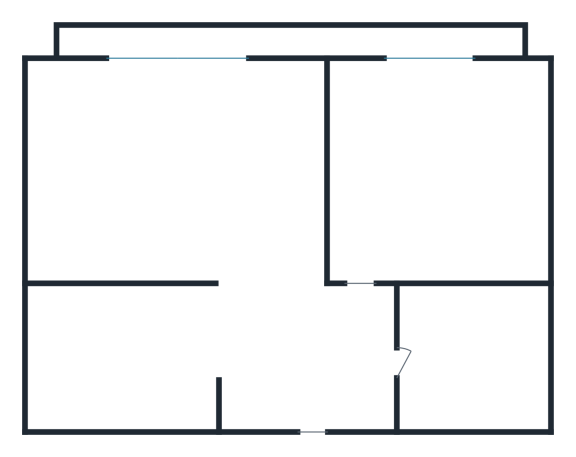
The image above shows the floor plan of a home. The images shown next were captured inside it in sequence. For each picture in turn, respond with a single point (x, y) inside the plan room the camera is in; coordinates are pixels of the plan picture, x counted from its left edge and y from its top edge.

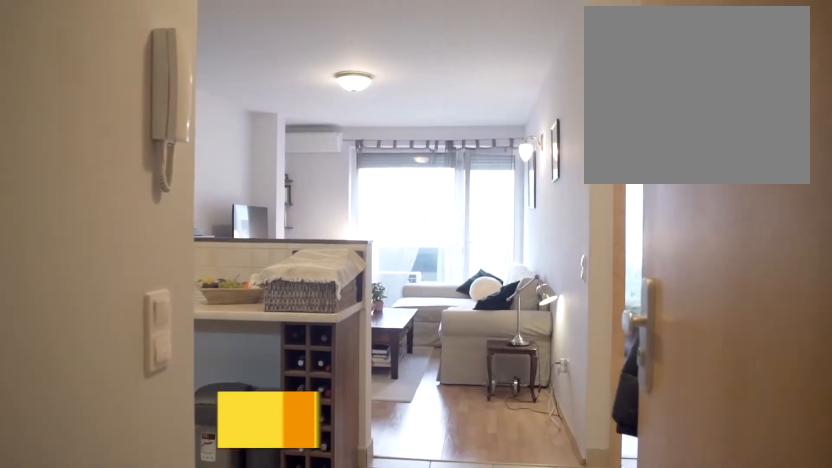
(291, 372)
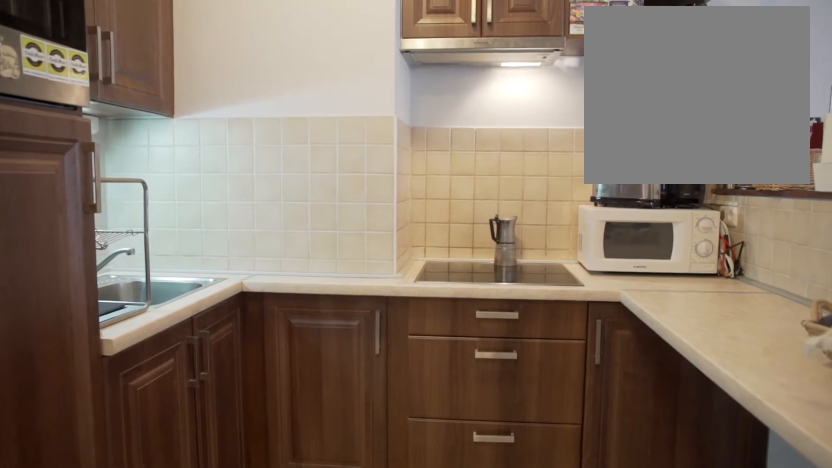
(175, 367)
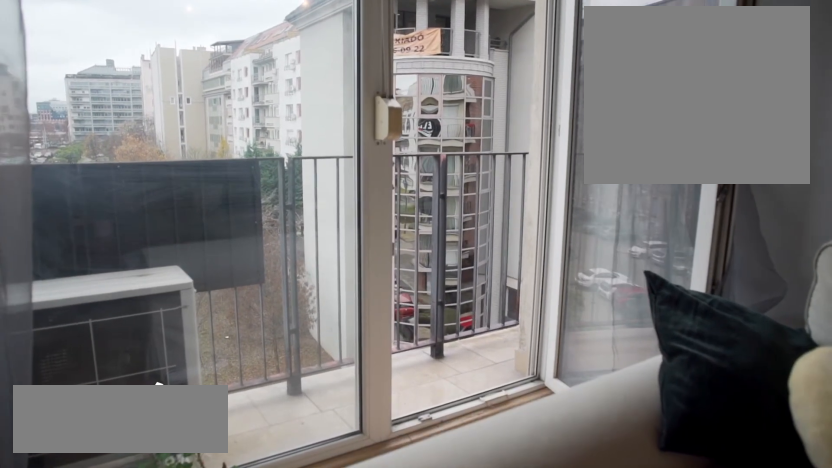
(194, 95)
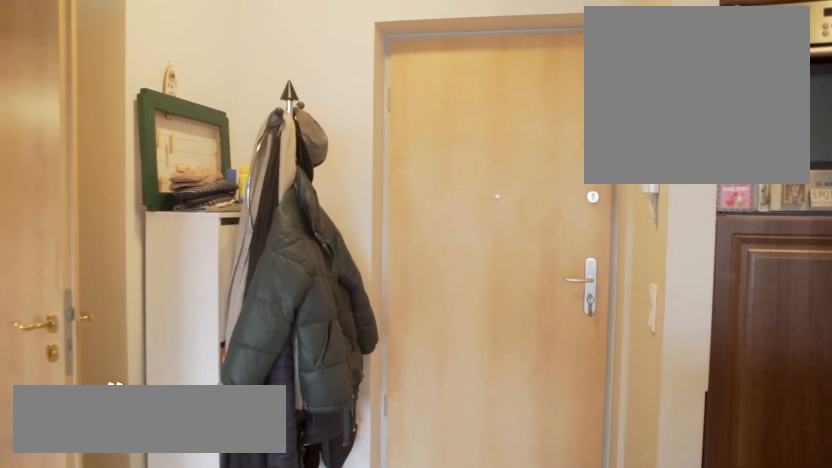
(254, 286)
